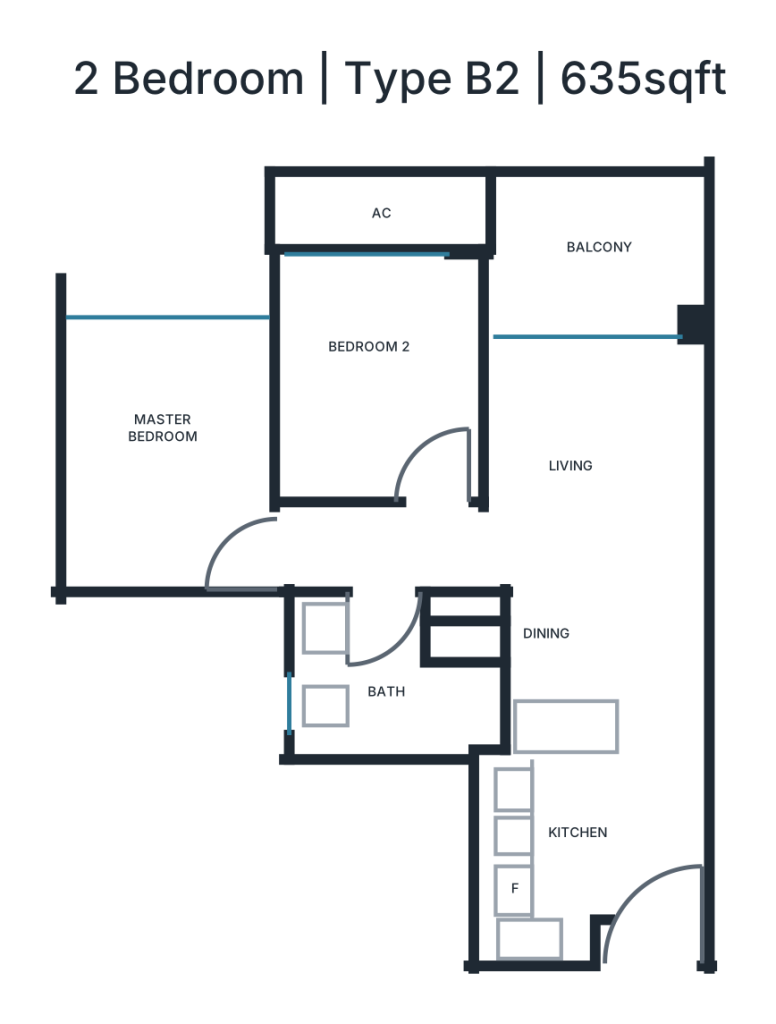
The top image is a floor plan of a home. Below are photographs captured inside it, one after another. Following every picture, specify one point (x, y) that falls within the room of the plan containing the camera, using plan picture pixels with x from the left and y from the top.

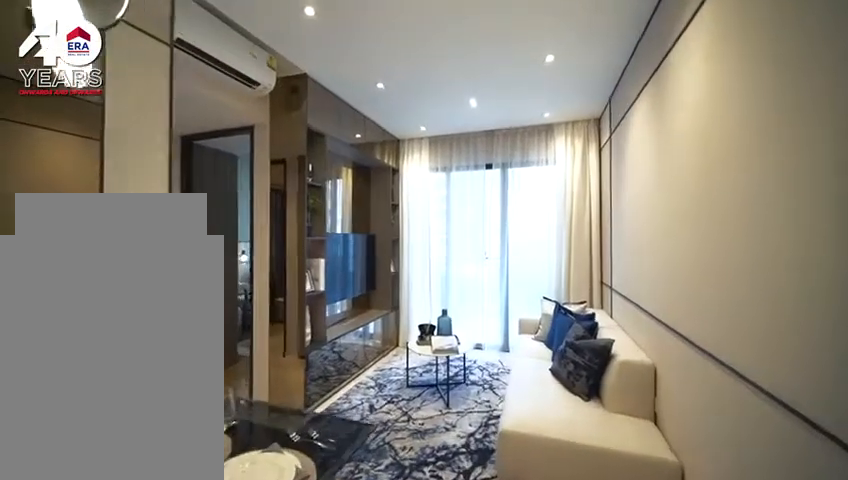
(596, 436)
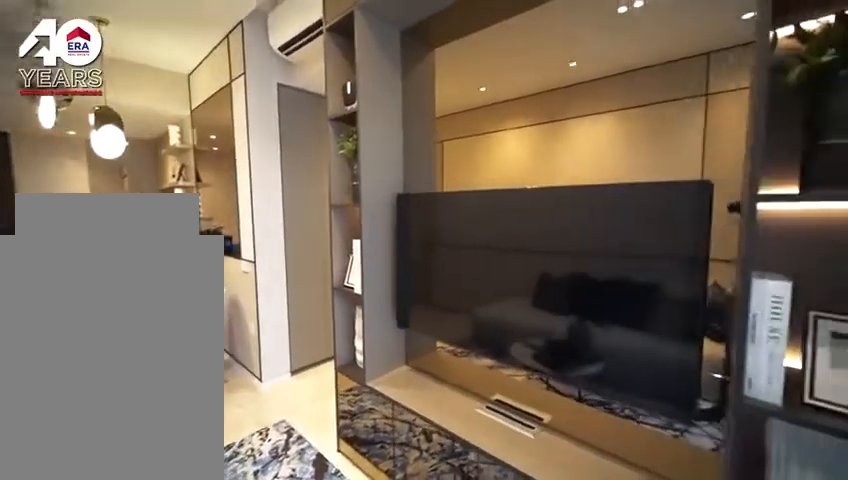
(595, 434)
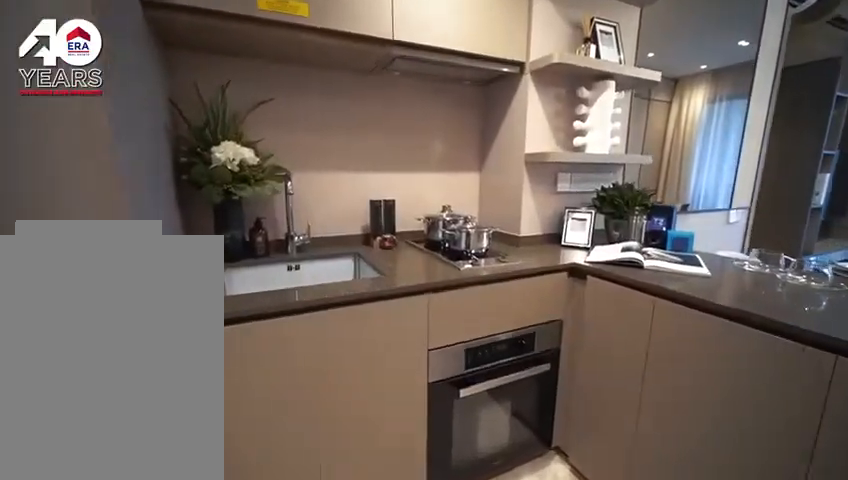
(555, 812)
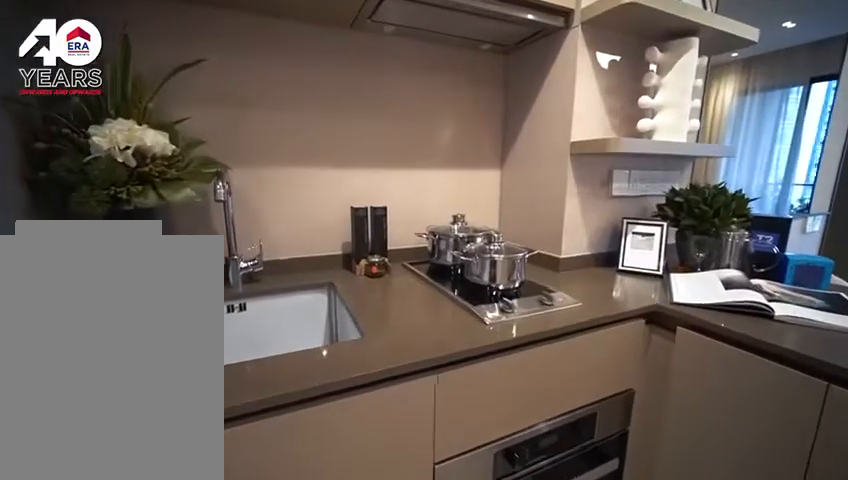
(555, 812)
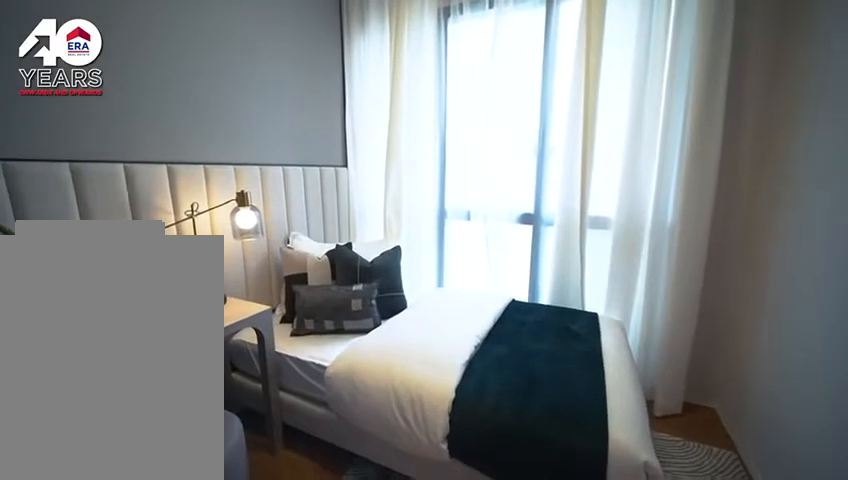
(381, 382)
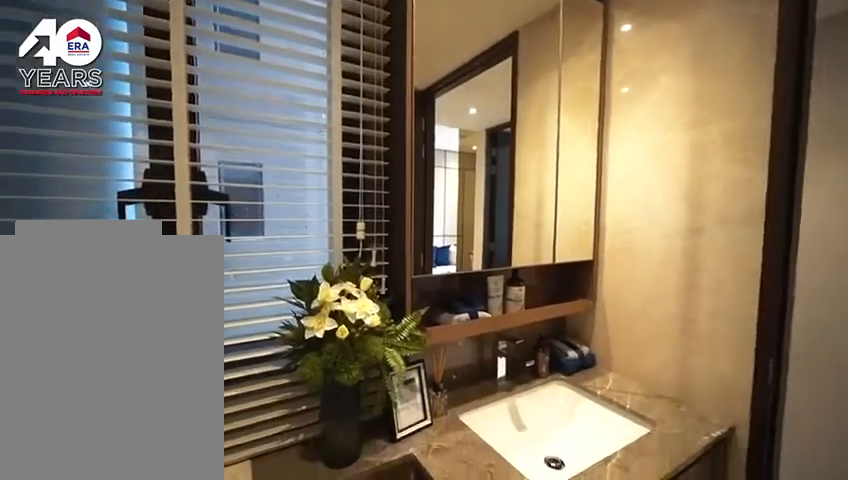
(361, 671)
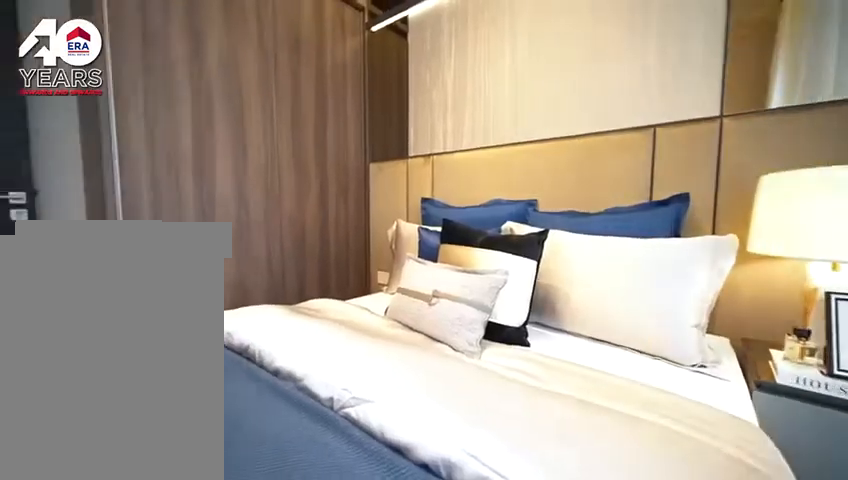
(170, 463)
